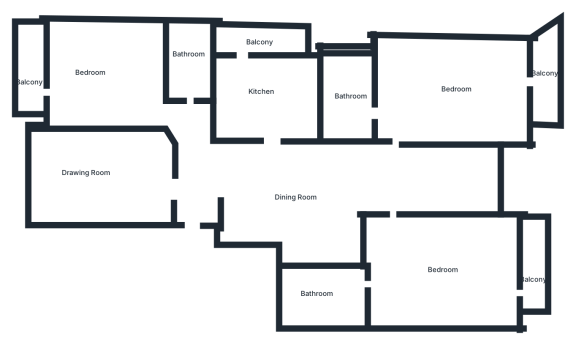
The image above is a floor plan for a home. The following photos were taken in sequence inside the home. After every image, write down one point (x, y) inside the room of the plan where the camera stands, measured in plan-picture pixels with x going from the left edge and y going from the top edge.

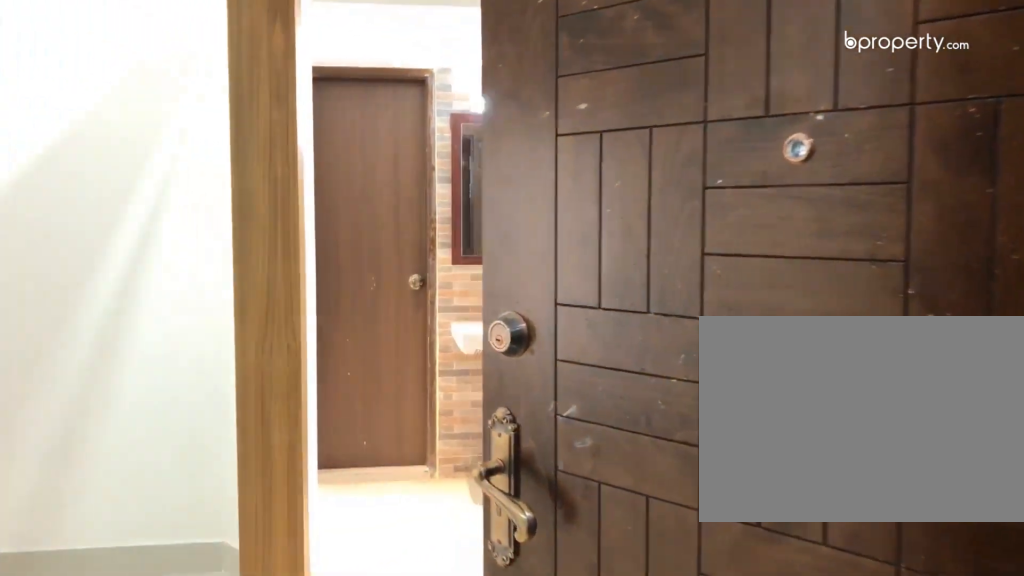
(192, 187)
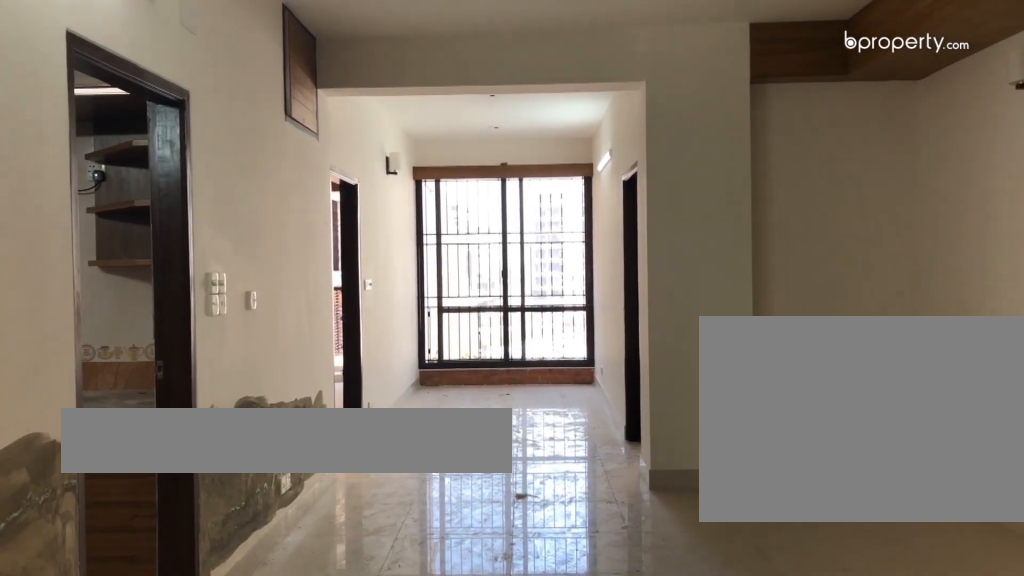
(192, 187)
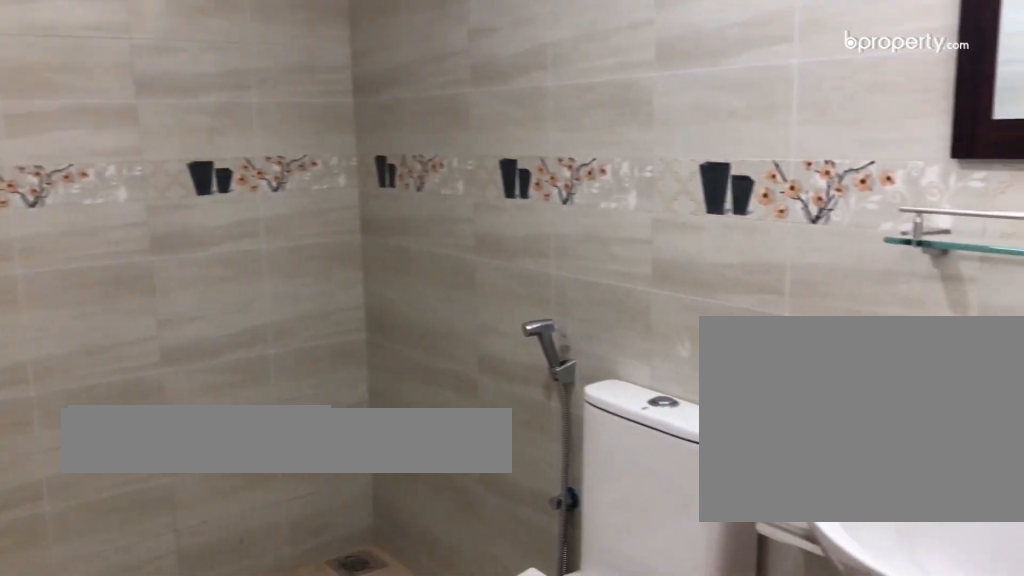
(192, 70)
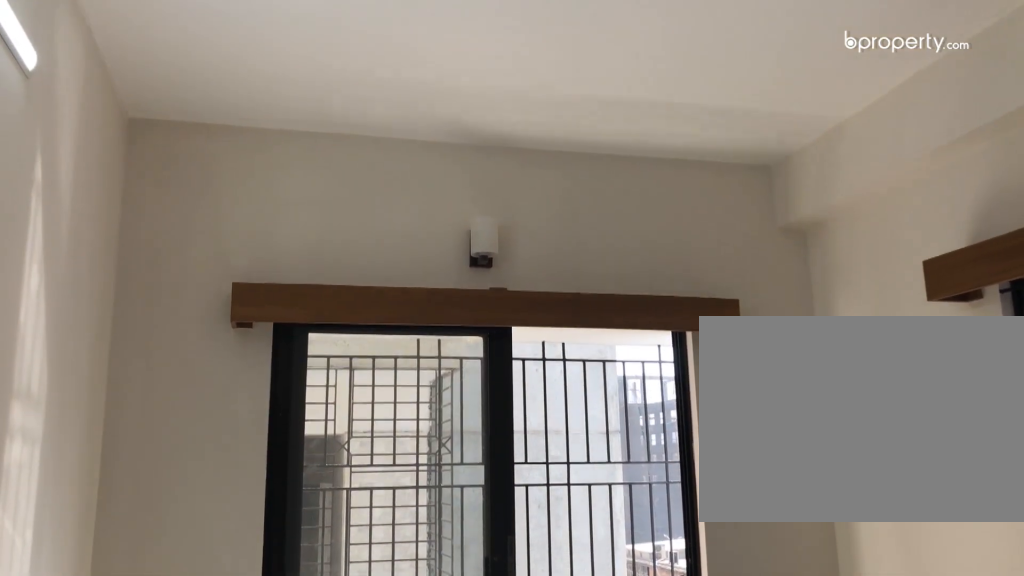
(108, 84)
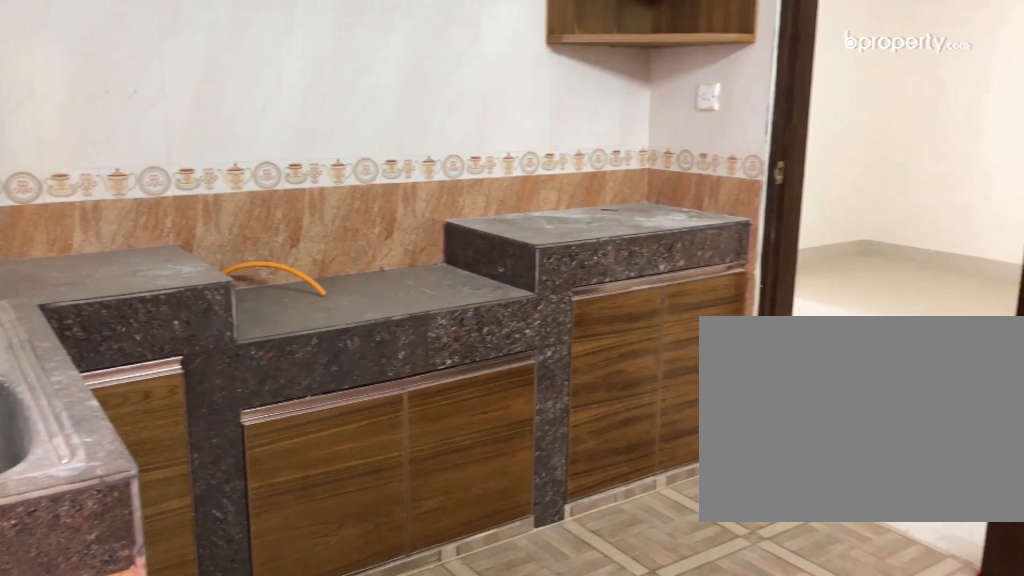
(271, 97)
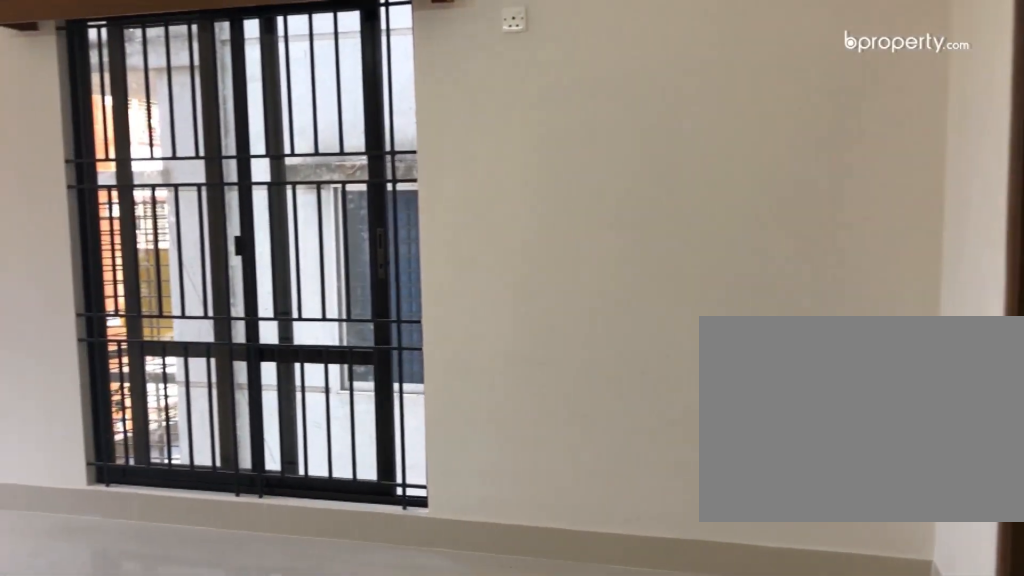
(447, 267)
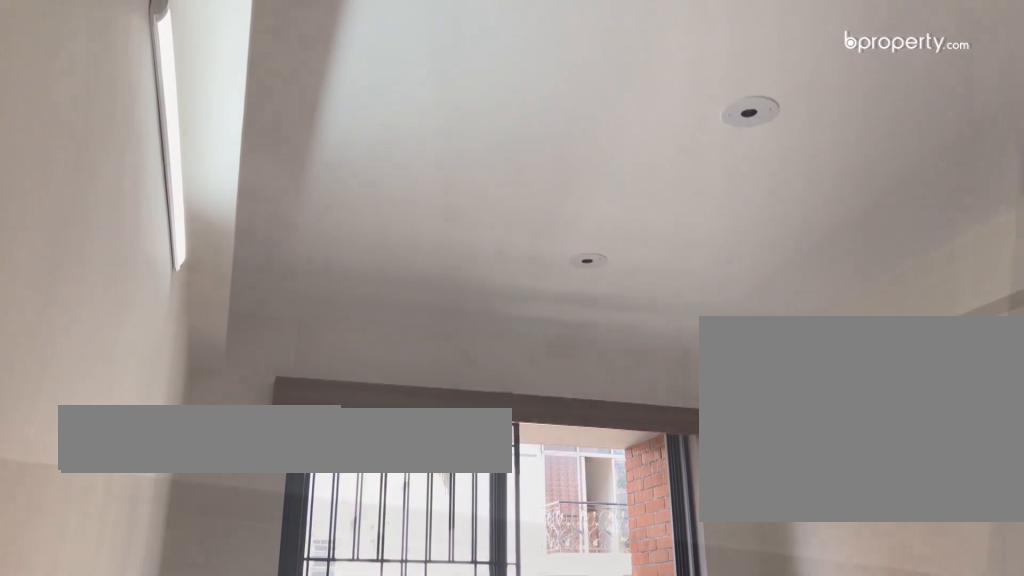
(440, 267)
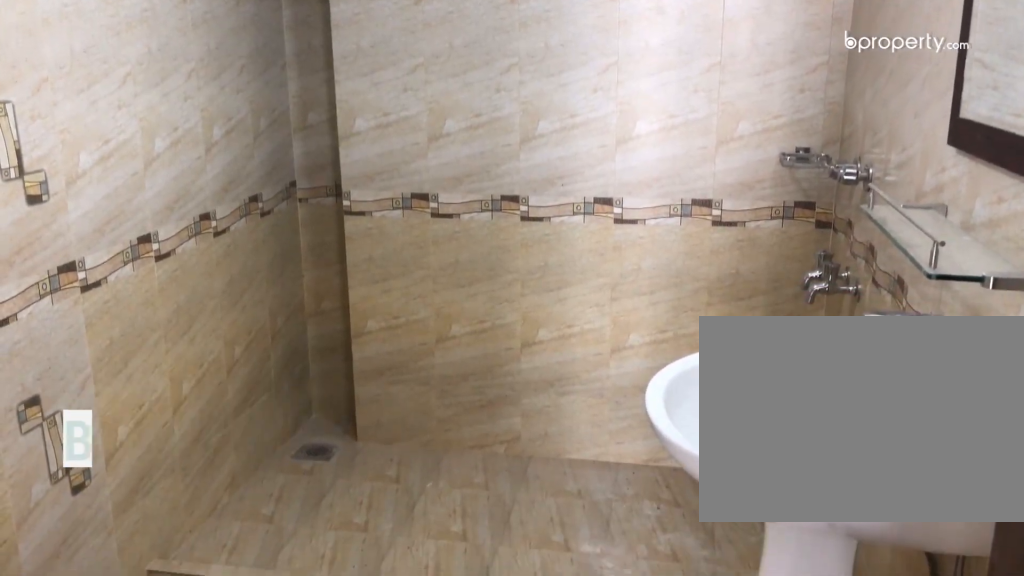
(325, 296)
